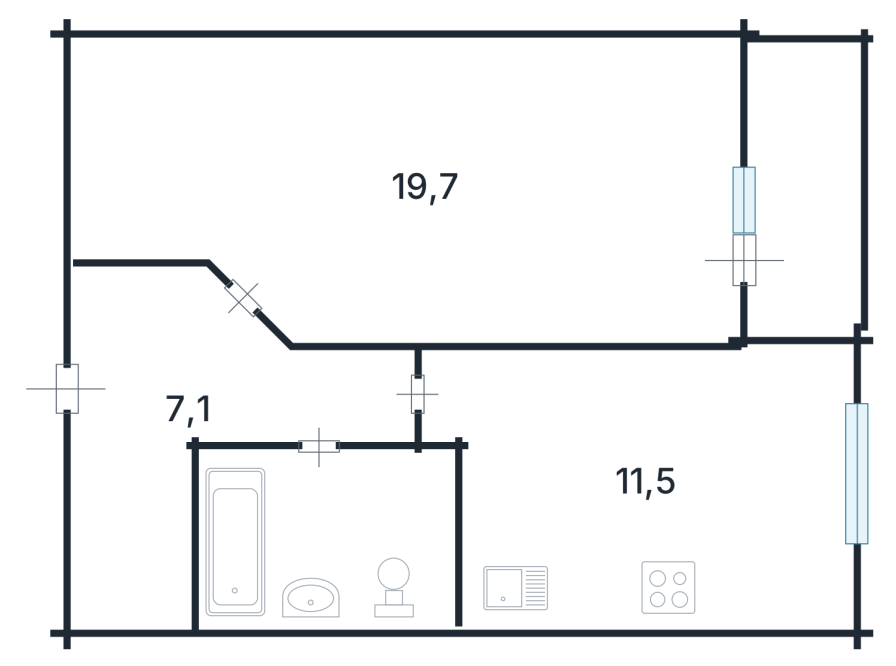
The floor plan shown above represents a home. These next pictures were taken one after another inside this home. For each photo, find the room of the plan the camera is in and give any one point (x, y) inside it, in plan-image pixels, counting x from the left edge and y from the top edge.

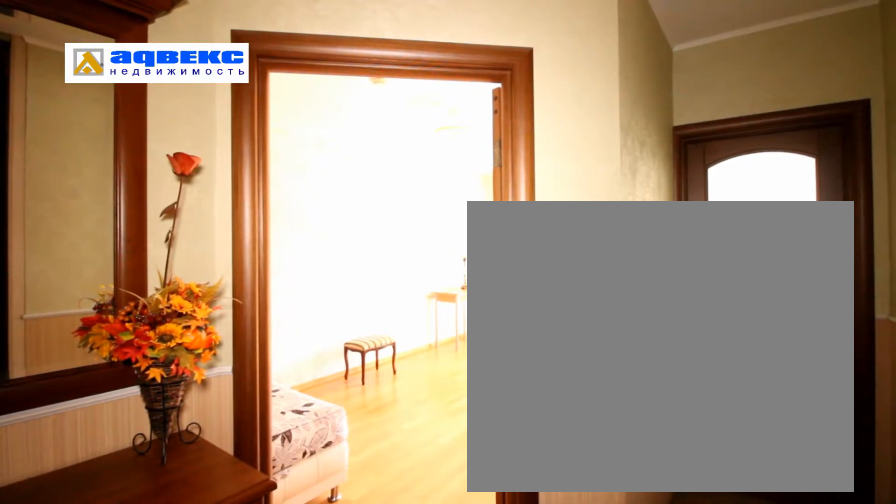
(263, 429)
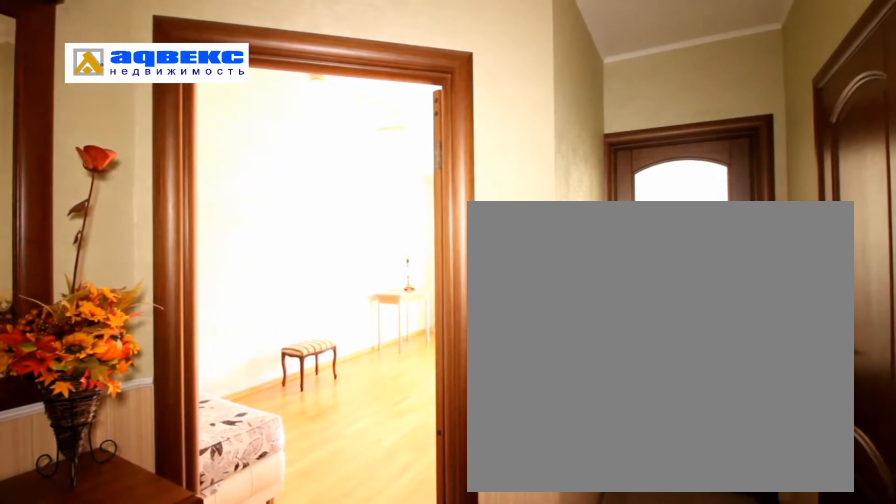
(264, 429)
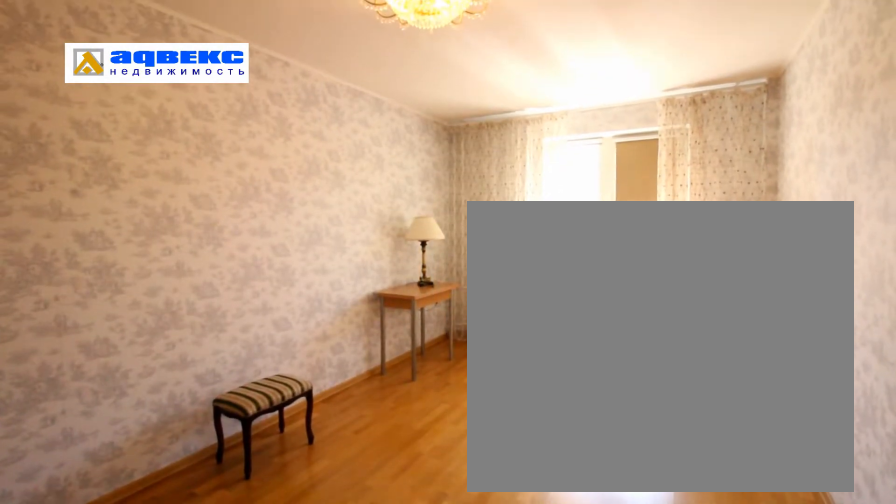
(485, 228)
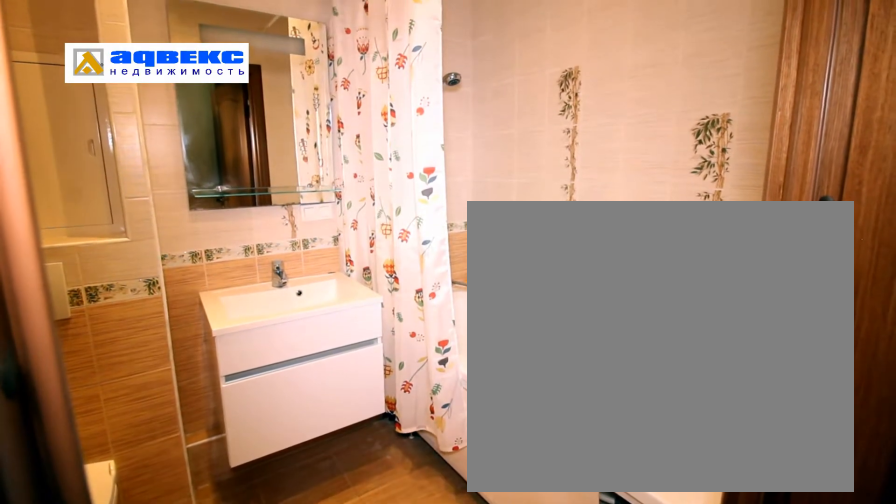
(319, 591)
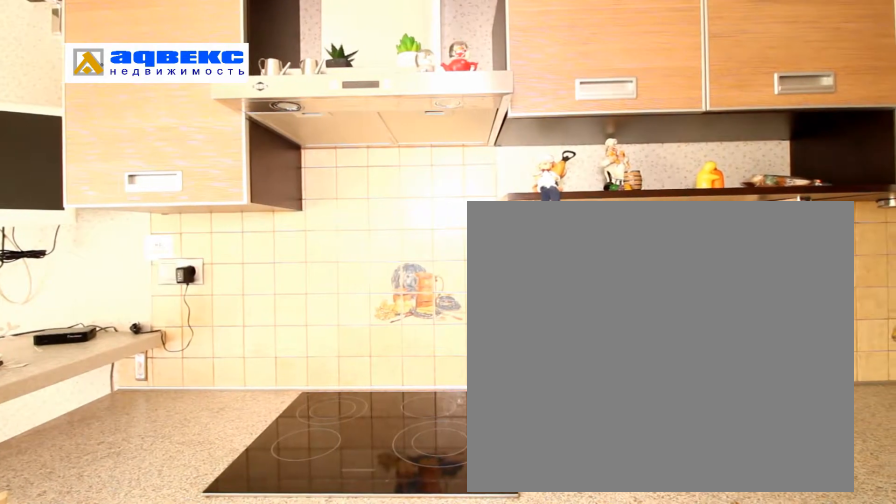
(587, 519)
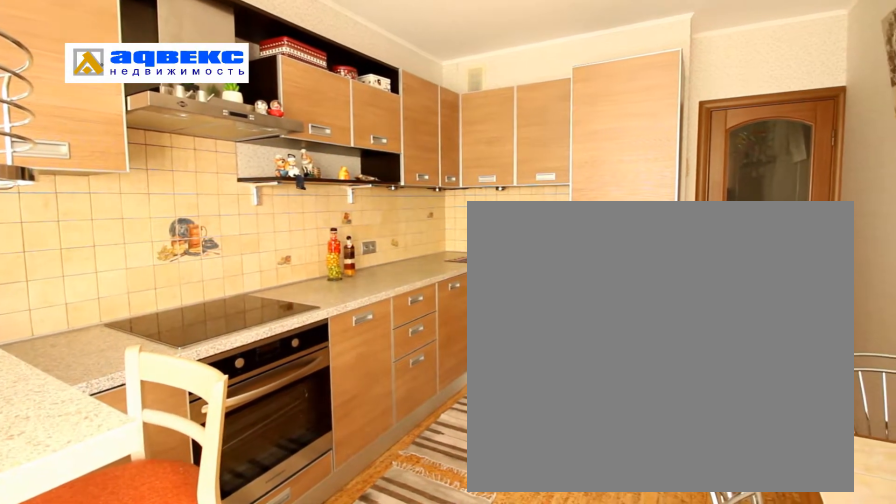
(587, 519)
